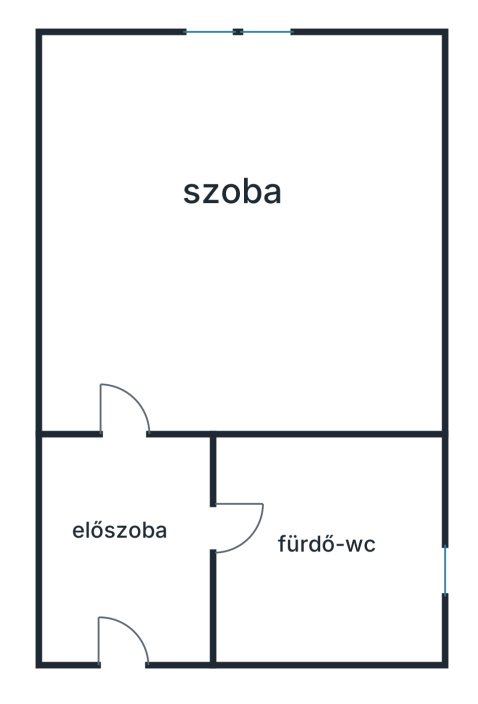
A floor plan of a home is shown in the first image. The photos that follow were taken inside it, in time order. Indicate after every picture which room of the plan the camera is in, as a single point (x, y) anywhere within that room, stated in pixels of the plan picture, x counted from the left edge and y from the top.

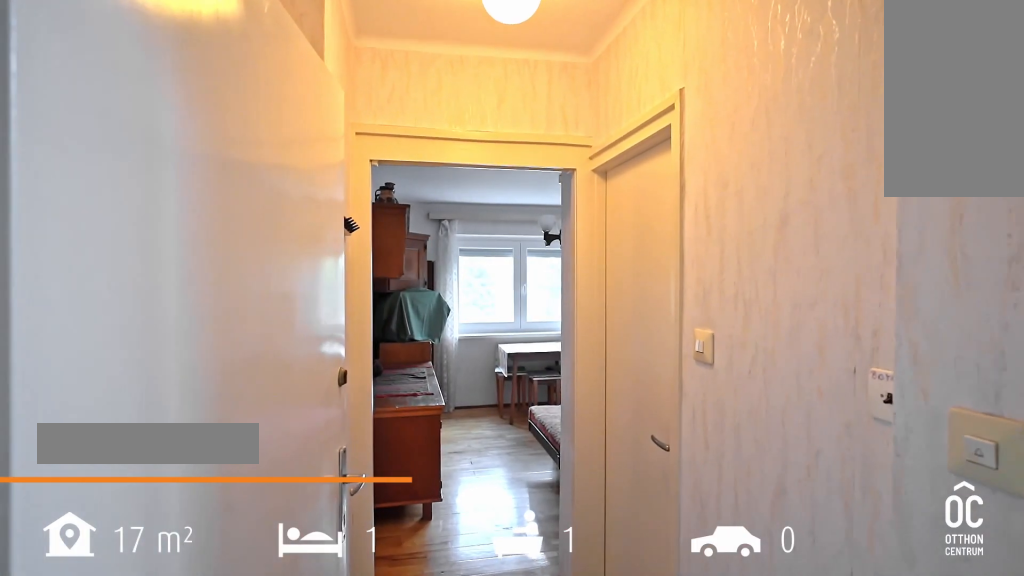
(121, 601)
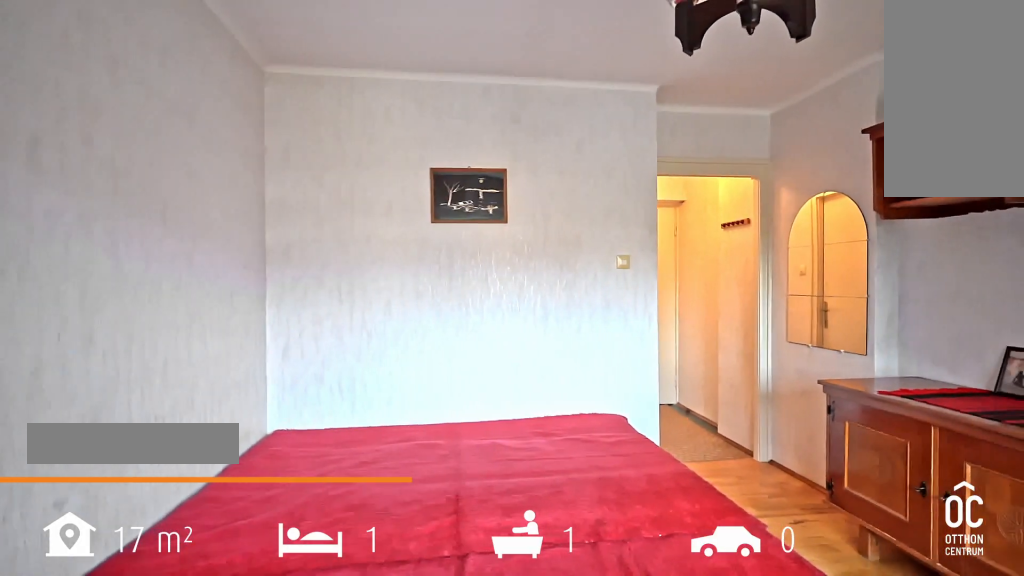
(239, 215)
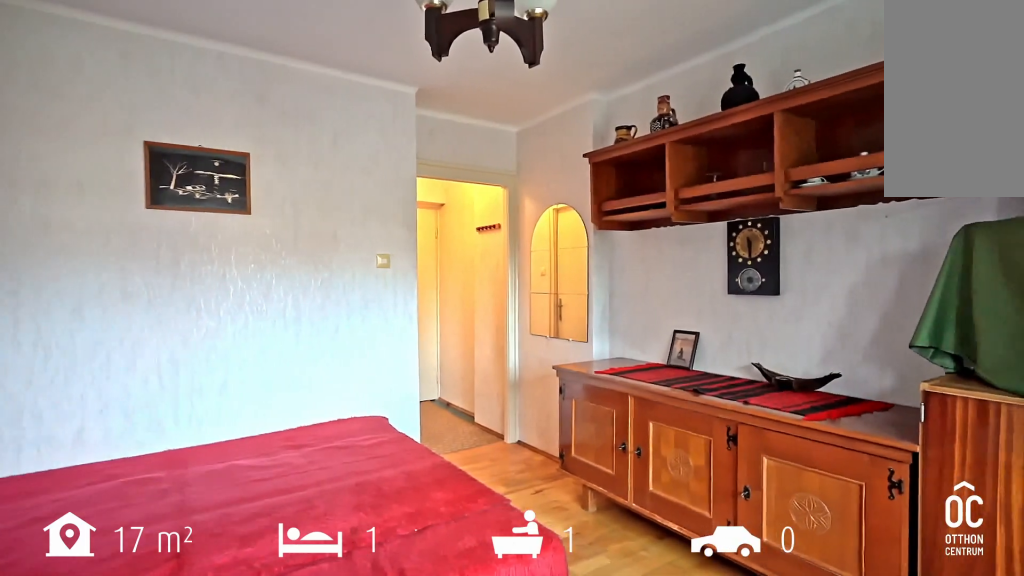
(239, 215)
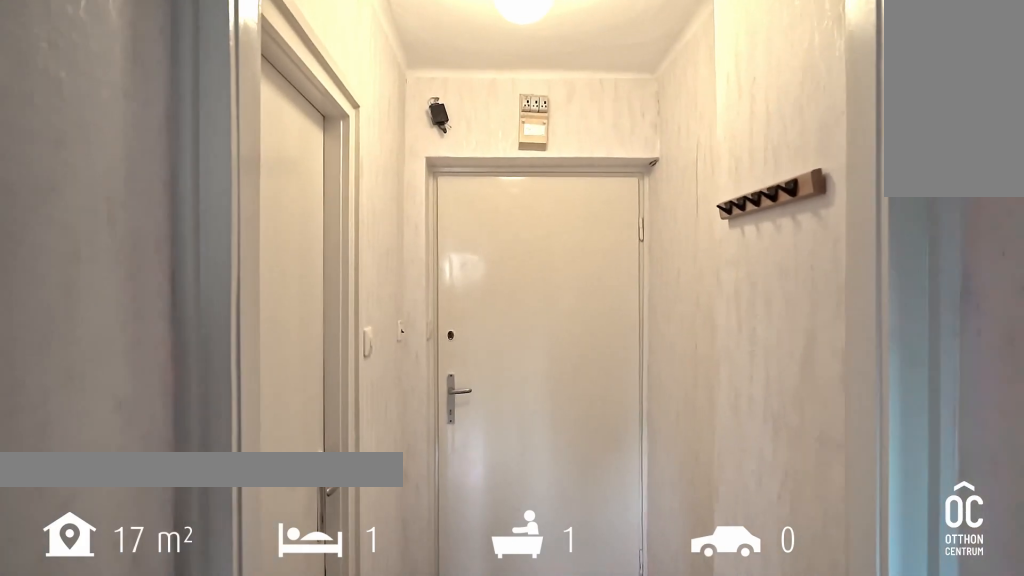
(165, 529)
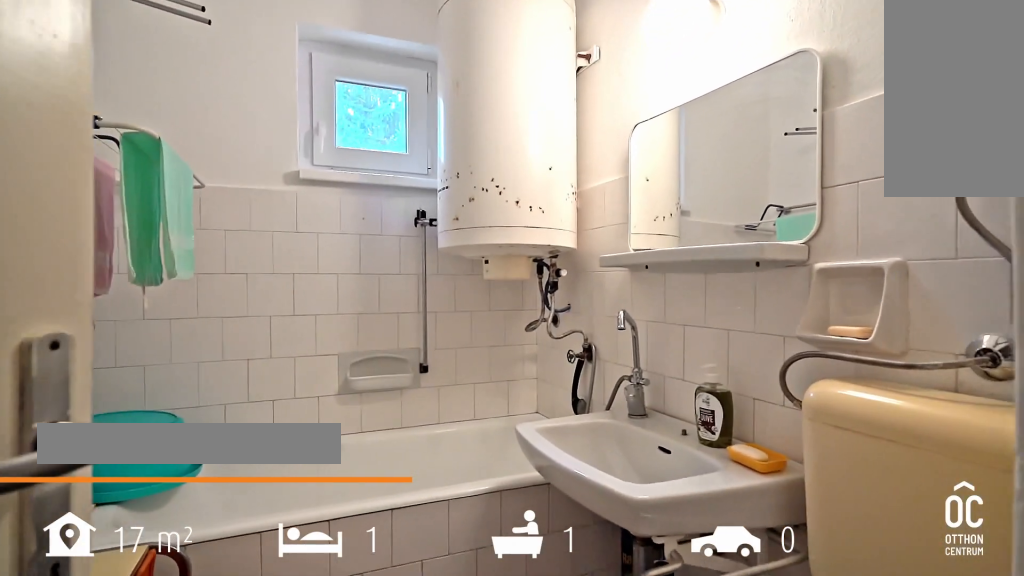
(326, 553)
